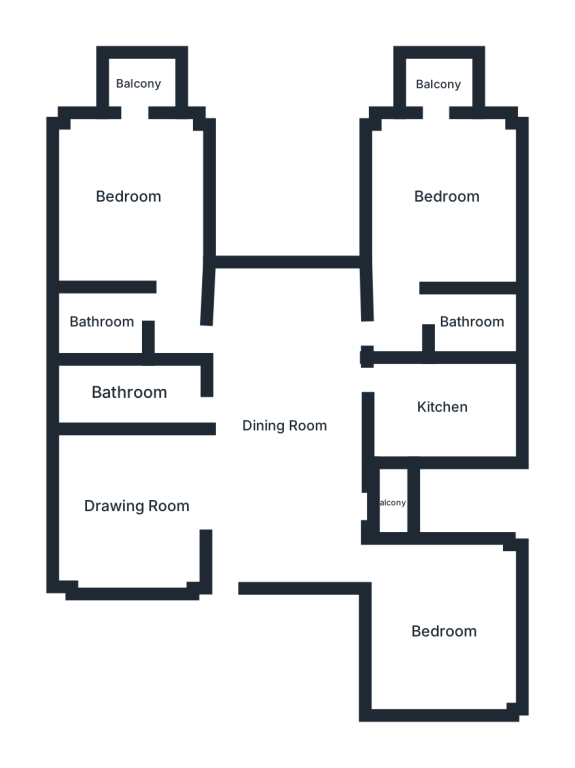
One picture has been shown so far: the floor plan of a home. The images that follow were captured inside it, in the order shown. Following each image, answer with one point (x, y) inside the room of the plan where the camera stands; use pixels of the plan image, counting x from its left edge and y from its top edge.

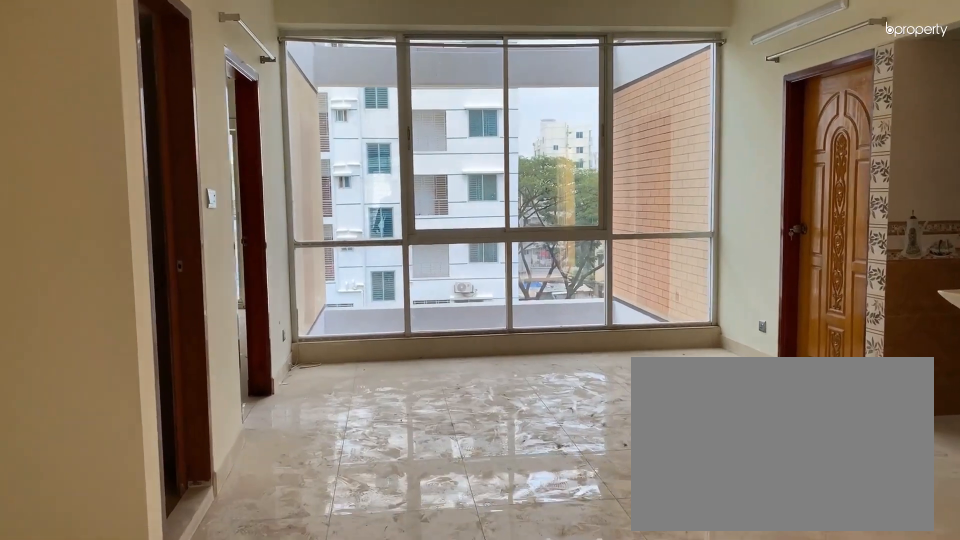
(281, 423)
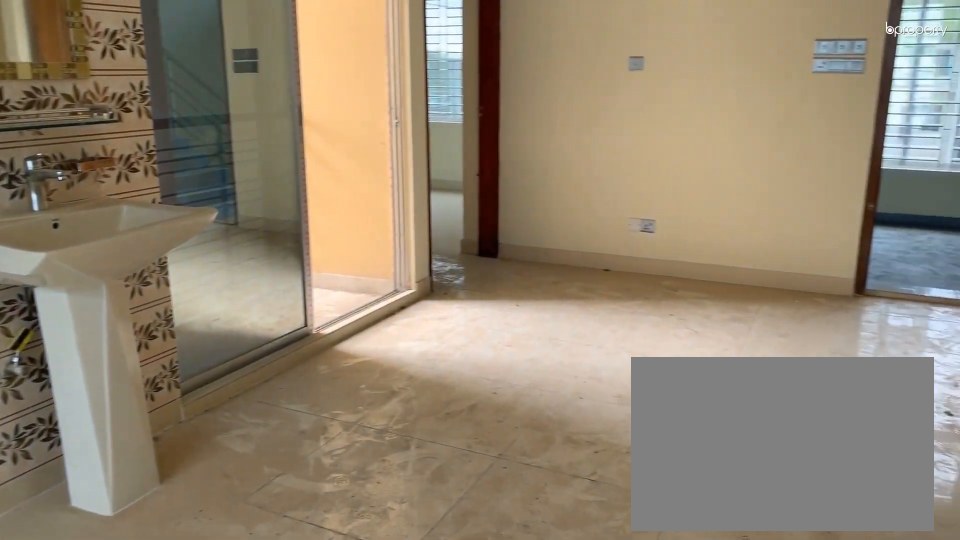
(281, 423)
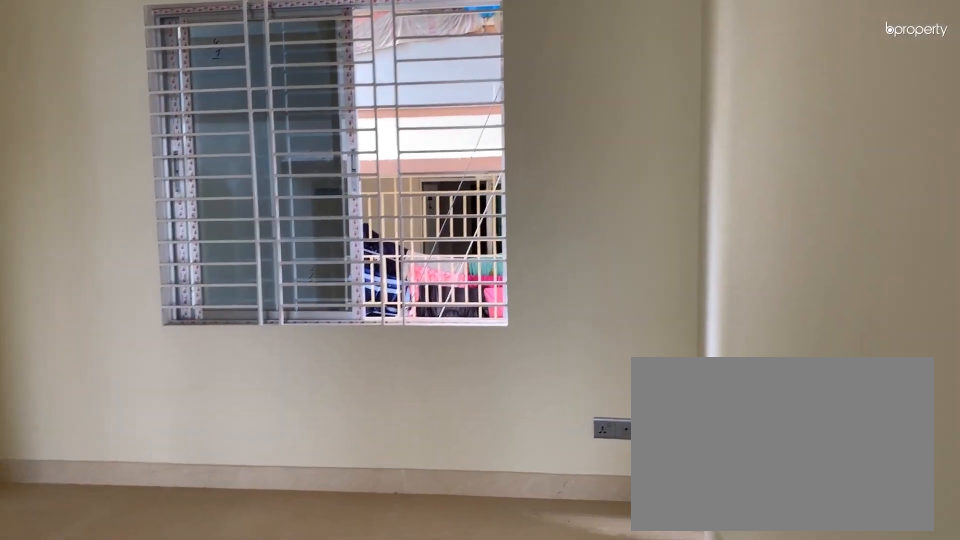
(138, 507)
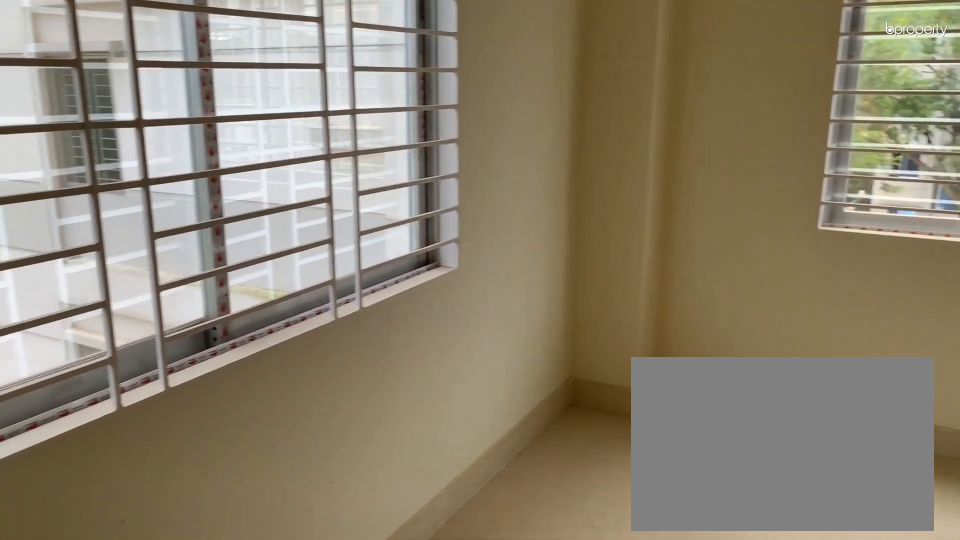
(444, 628)
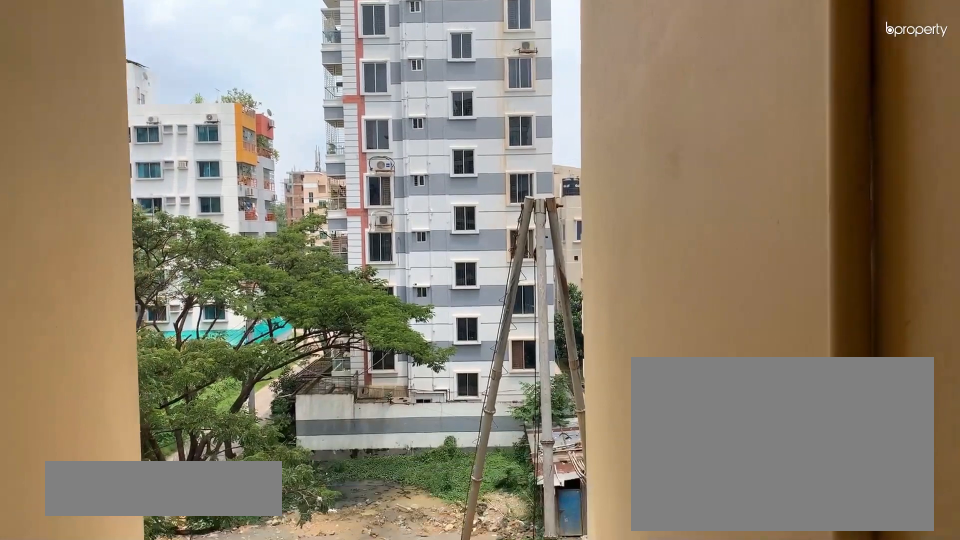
(387, 504)
